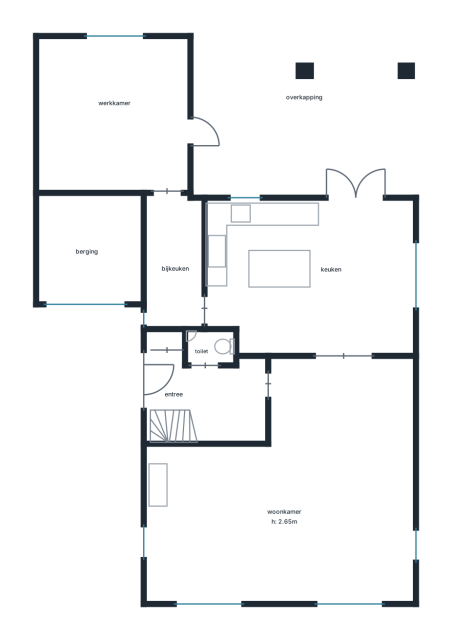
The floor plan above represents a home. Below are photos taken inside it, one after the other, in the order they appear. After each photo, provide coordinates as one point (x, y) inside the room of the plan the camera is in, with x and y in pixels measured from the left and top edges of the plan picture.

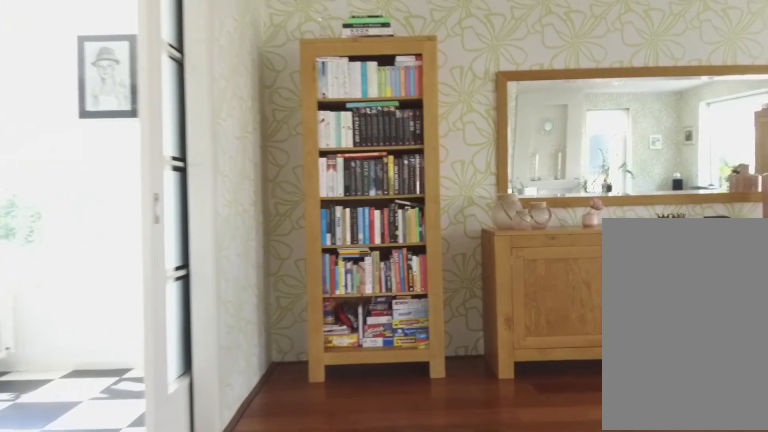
(297, 496)
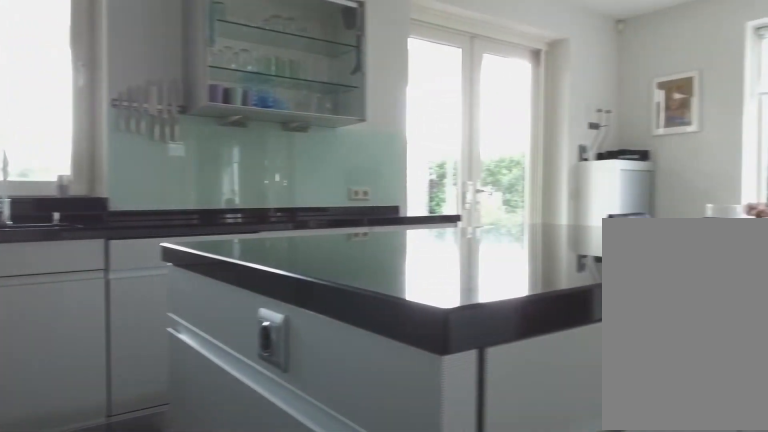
(329, 281)
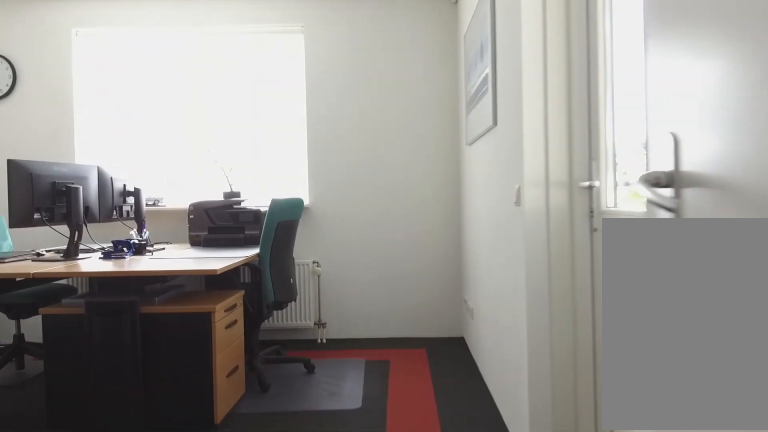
(115, 115)
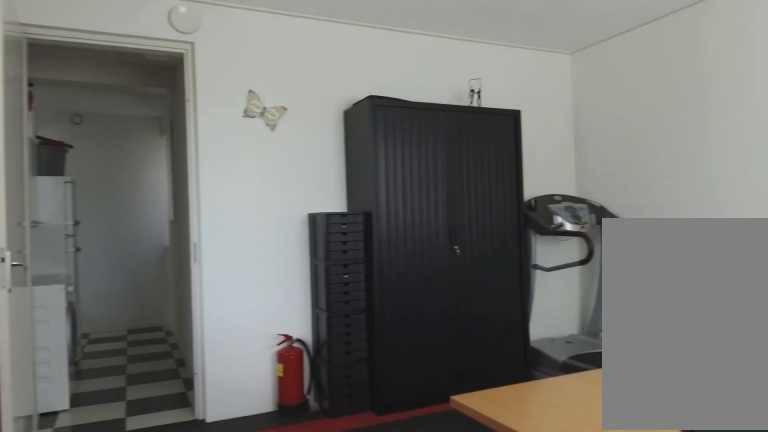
(115, 115)
